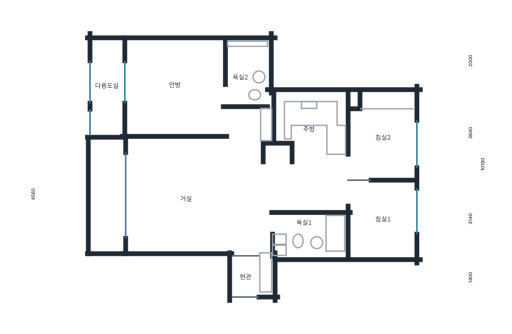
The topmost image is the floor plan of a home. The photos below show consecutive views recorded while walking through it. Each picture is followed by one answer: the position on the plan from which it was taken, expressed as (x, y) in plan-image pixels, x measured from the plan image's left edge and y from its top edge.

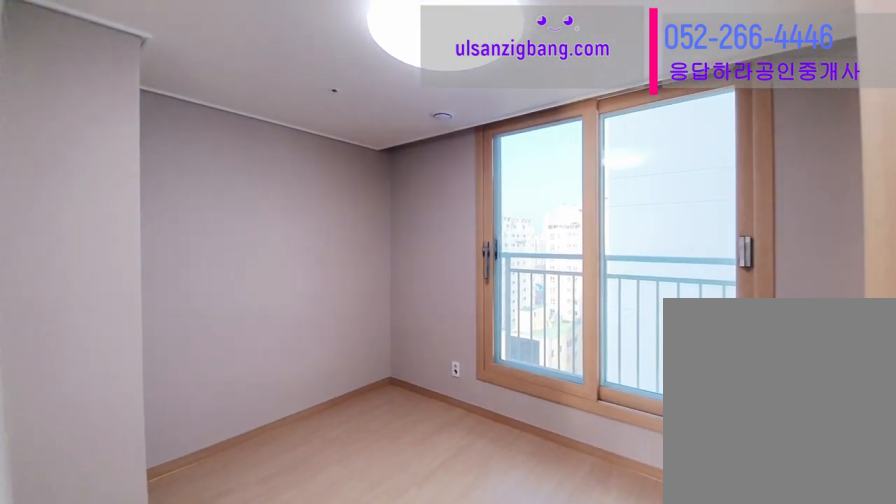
(392, 142)
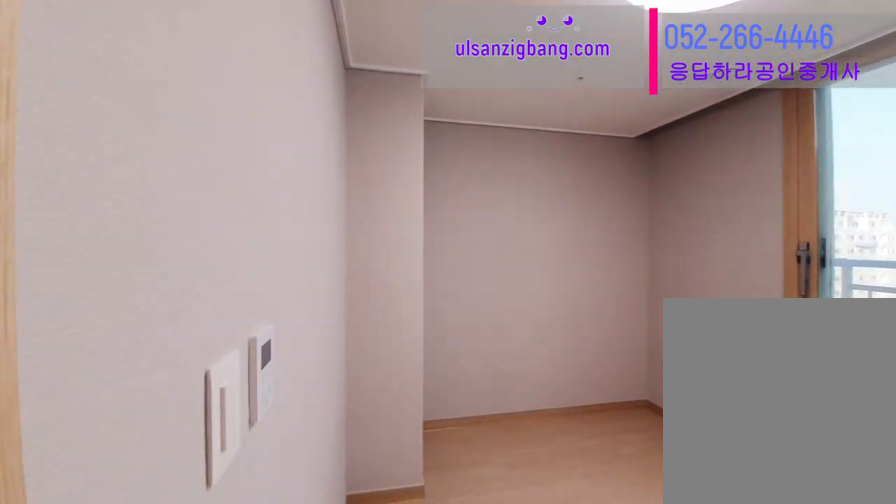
(392, 143)
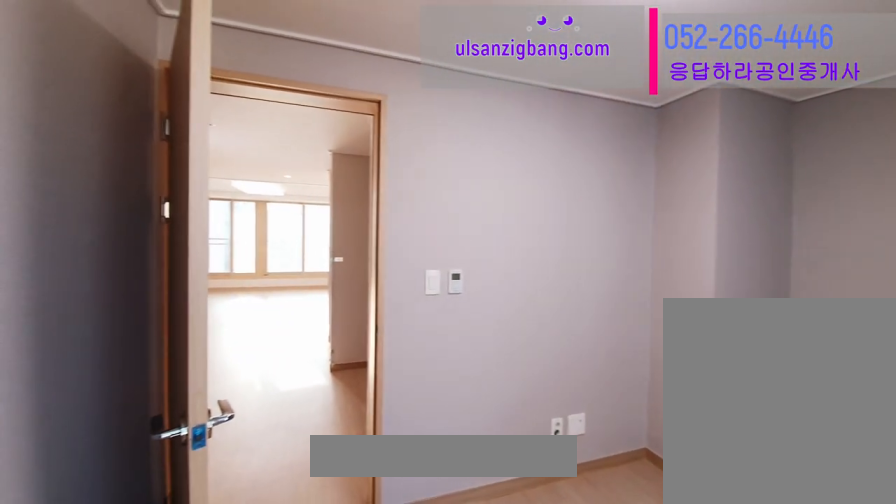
(392, 142)
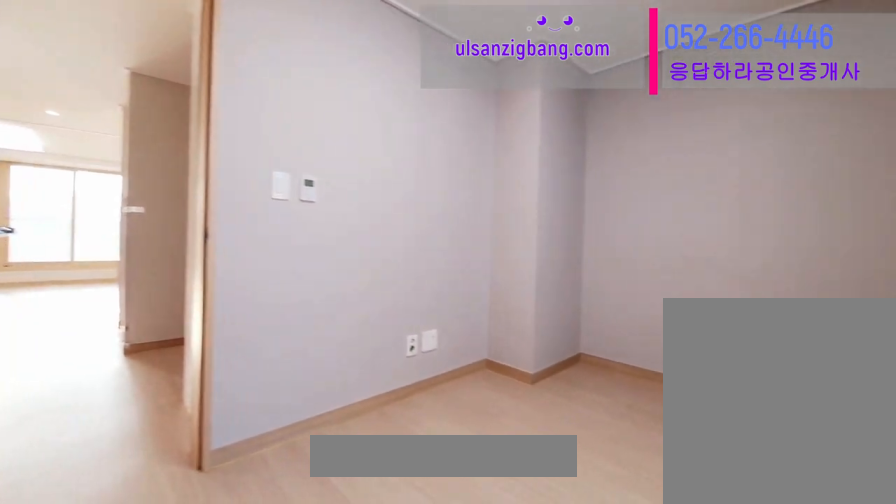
(392, 142)
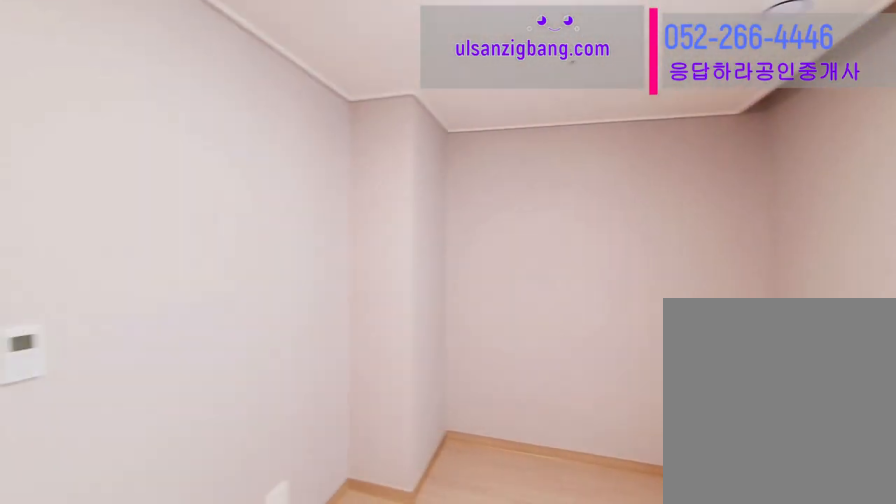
(392, 142)
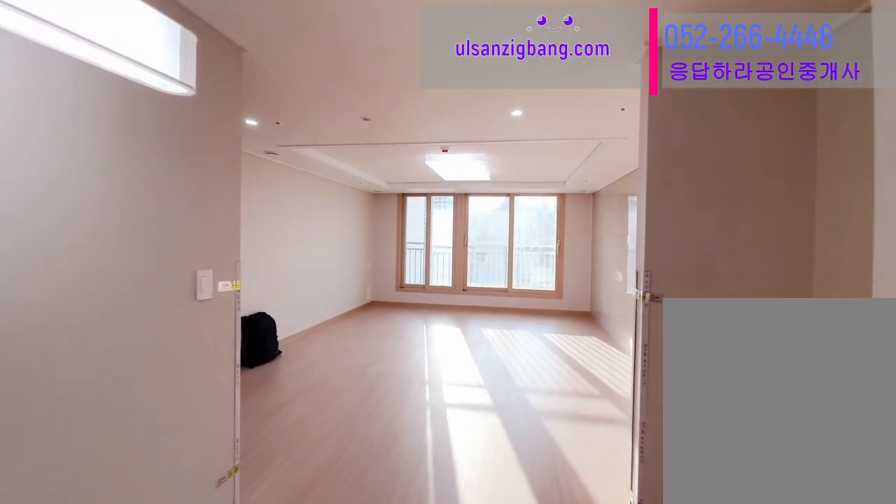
(272, 178)
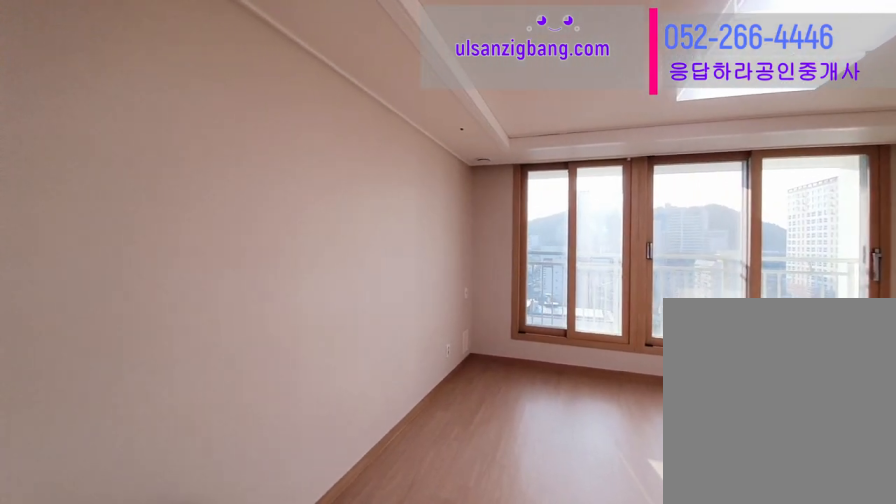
(230, 205)
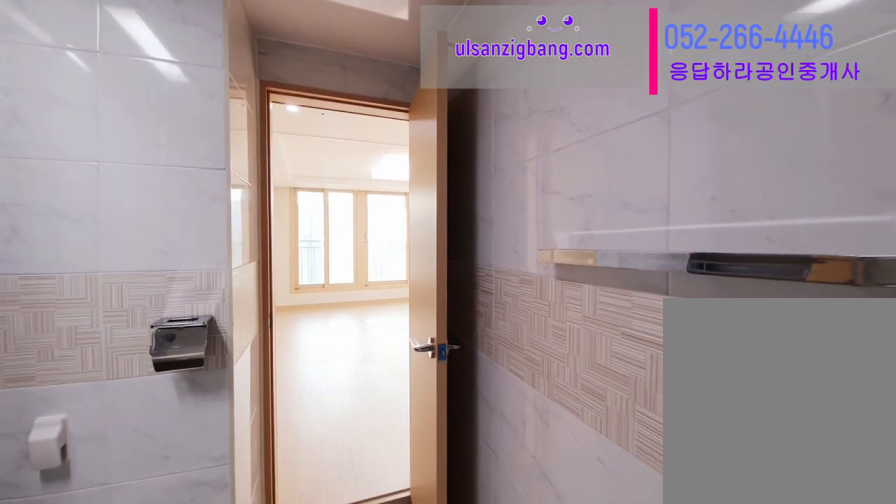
(308, 233)
